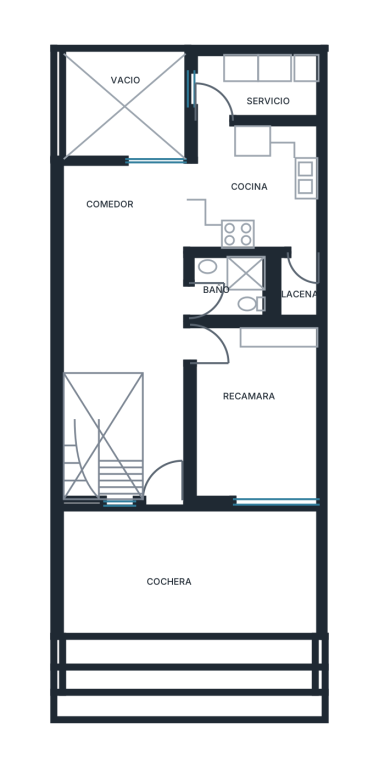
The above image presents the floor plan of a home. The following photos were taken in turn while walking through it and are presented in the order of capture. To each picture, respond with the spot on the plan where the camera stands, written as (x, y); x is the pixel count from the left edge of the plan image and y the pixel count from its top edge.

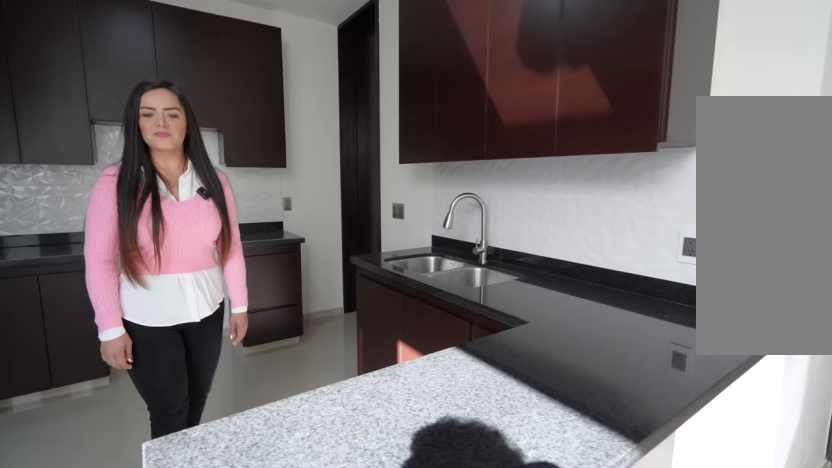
(164, 225)
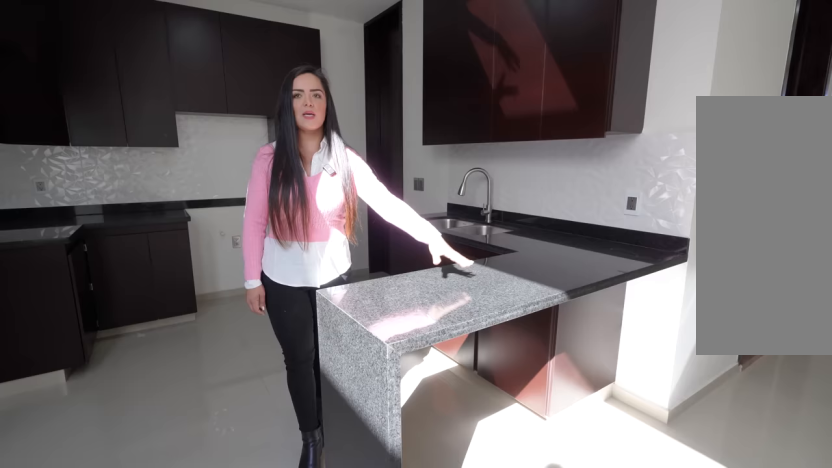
(162, 225)
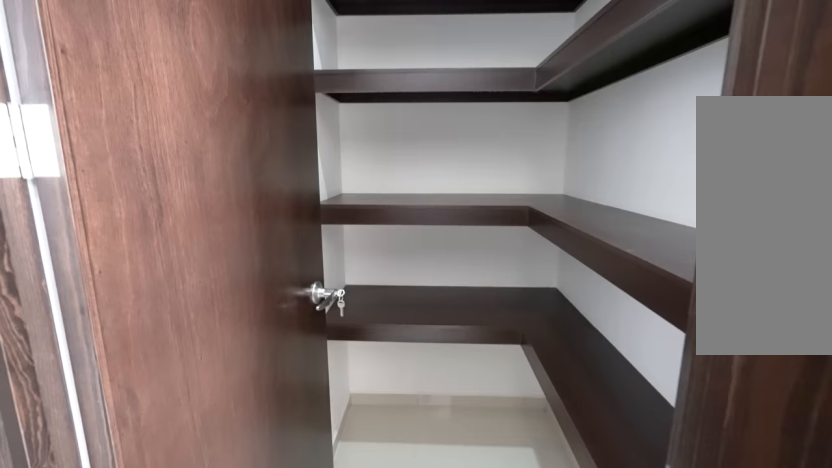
(261, 231)
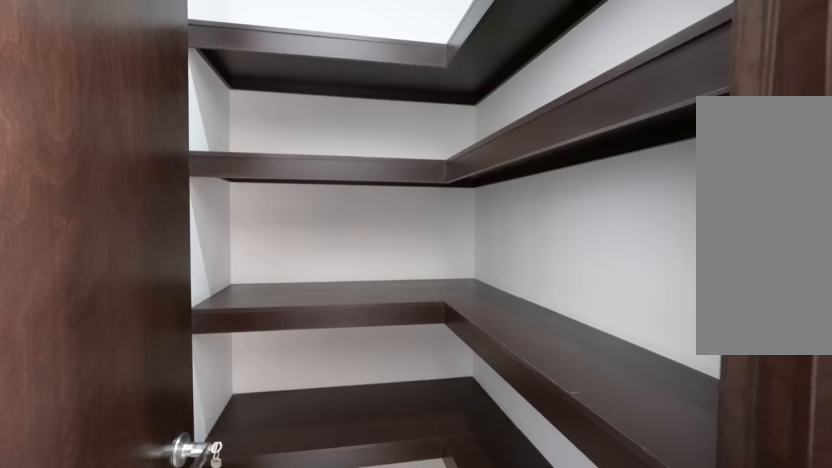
(291, 243)
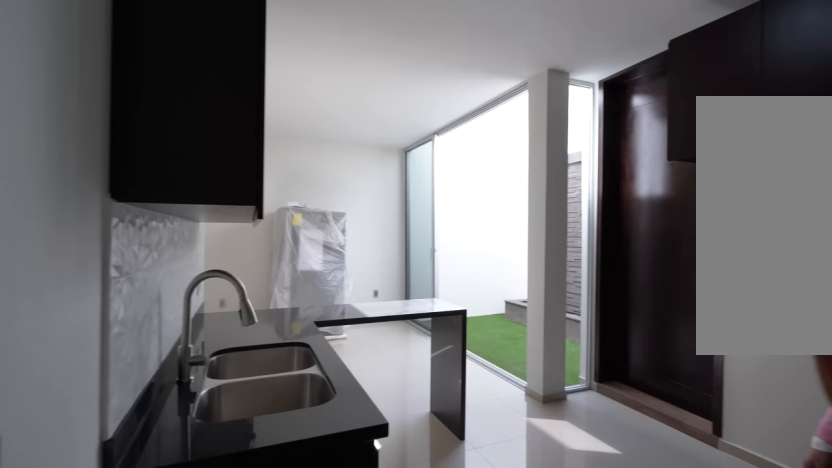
(291, 243)
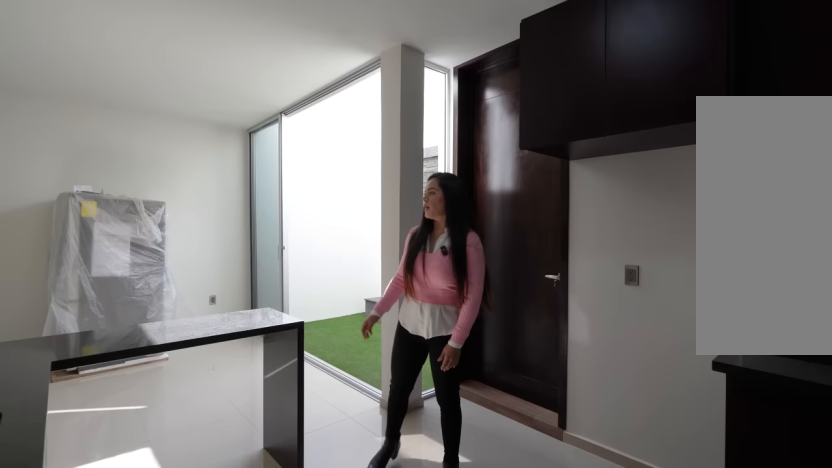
(300, 239)
